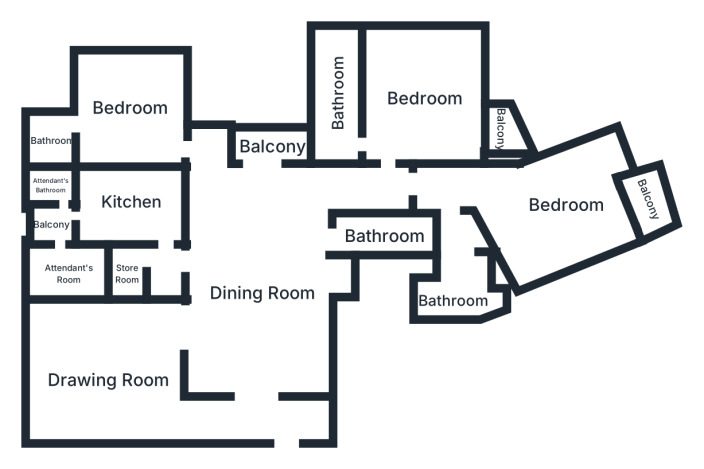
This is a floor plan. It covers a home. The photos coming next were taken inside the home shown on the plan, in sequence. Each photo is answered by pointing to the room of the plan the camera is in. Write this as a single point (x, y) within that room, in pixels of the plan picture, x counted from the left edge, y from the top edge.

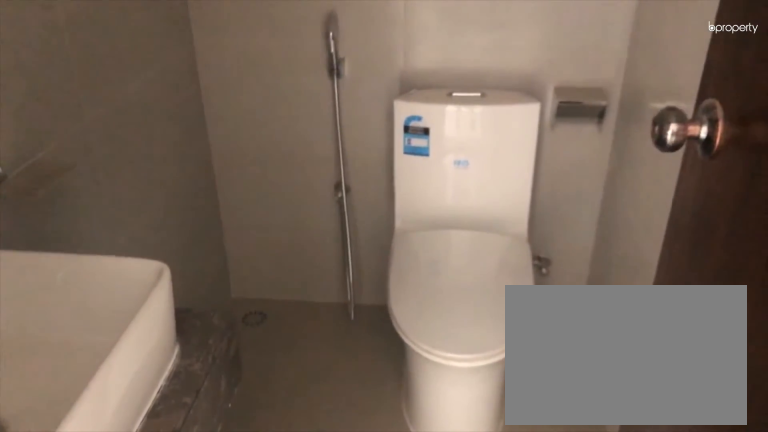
(384, 237)
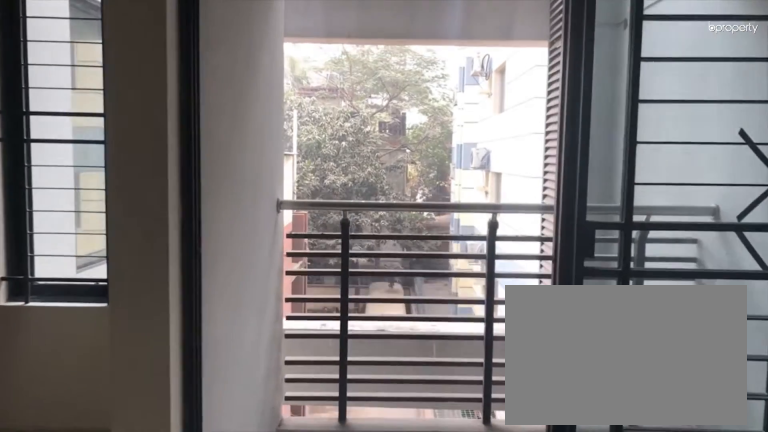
(273, 148)
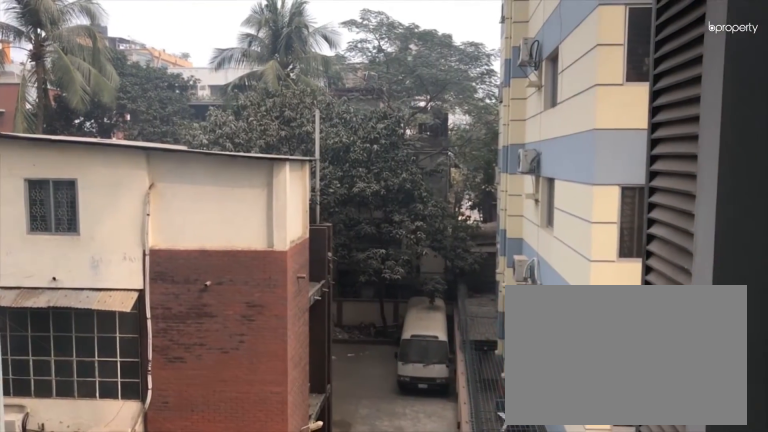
(273, 148)
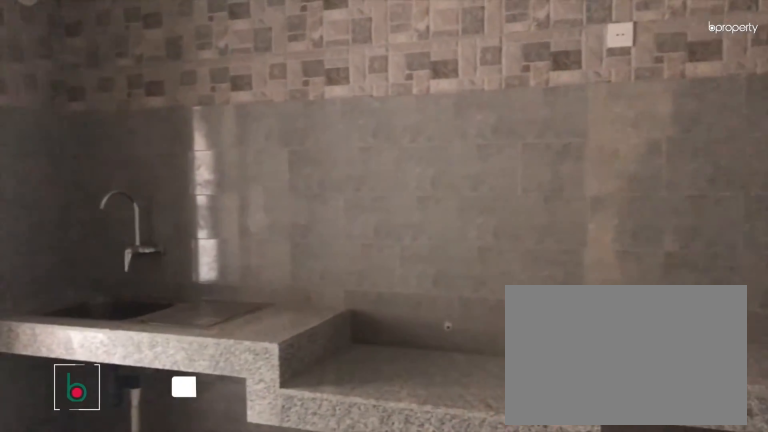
(130, 205)
